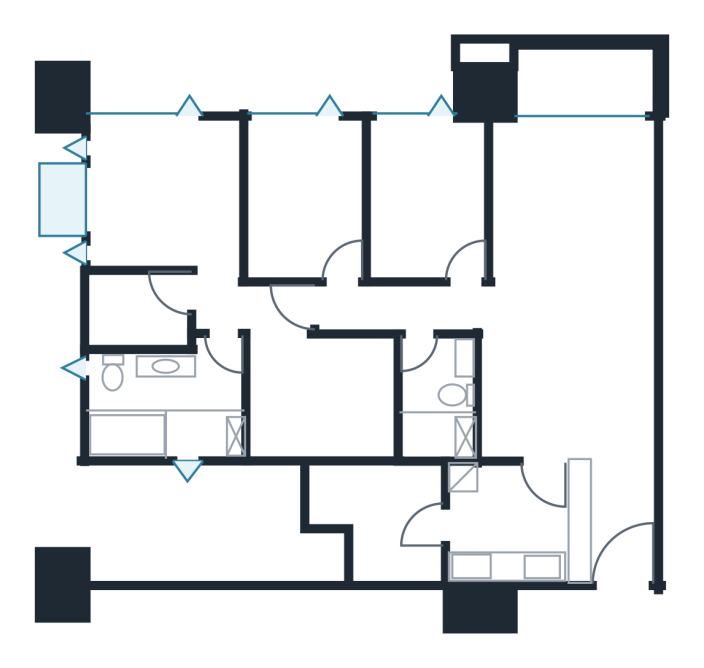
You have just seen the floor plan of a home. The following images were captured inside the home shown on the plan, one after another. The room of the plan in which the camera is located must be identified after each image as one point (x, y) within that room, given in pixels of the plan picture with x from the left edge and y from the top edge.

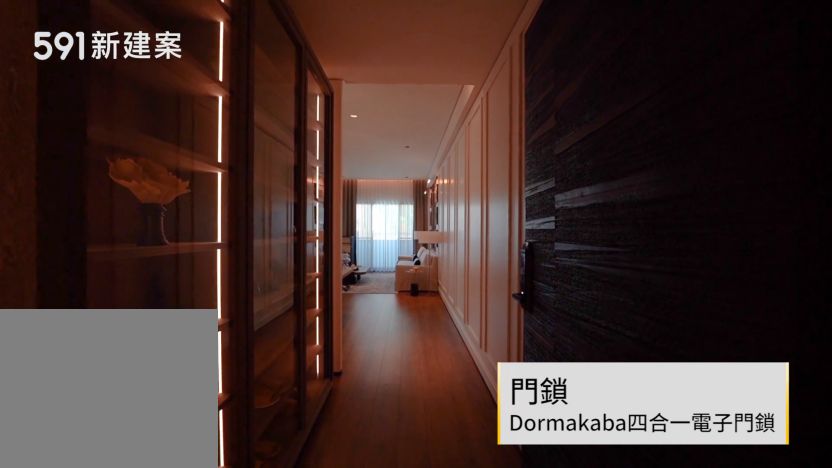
(611, 518)
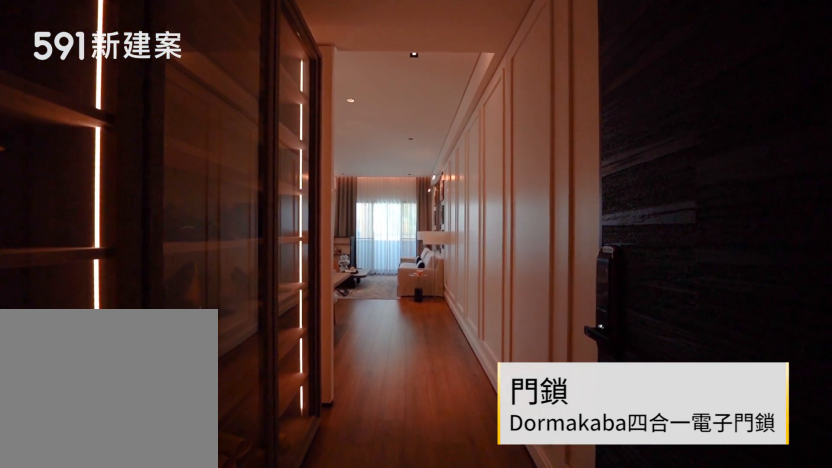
(611, 518)
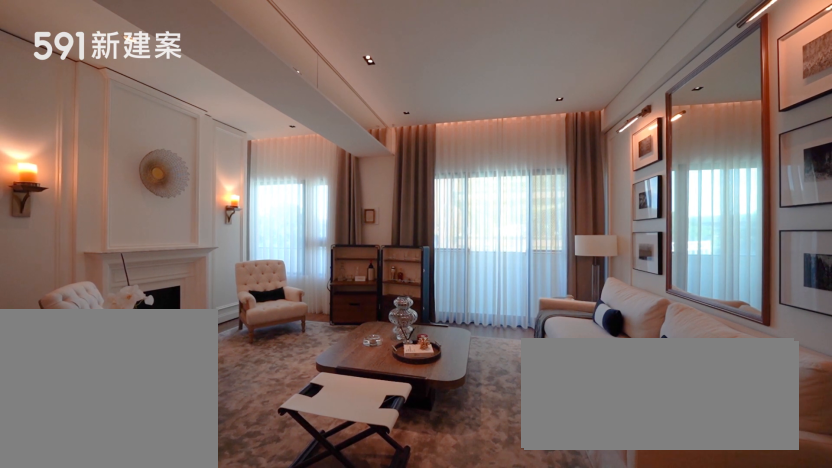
(508, 198)
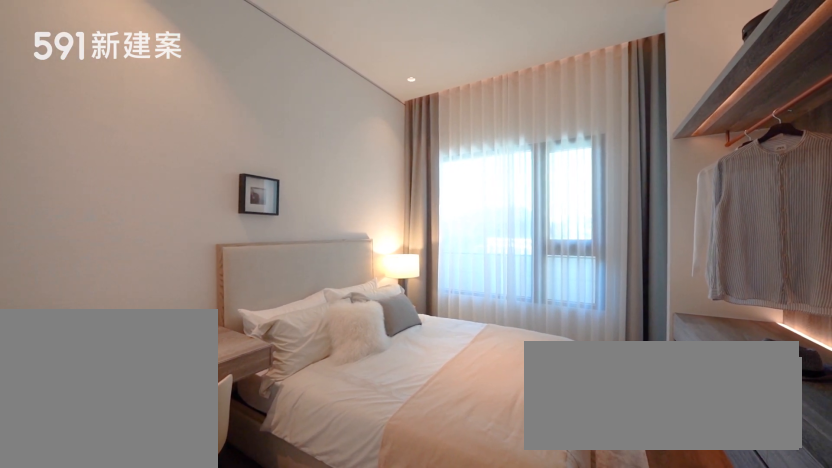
(300, 192)
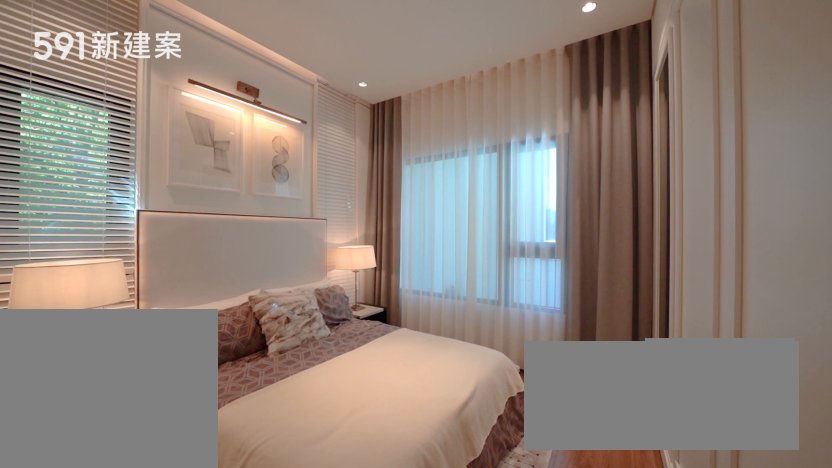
(161, 229)
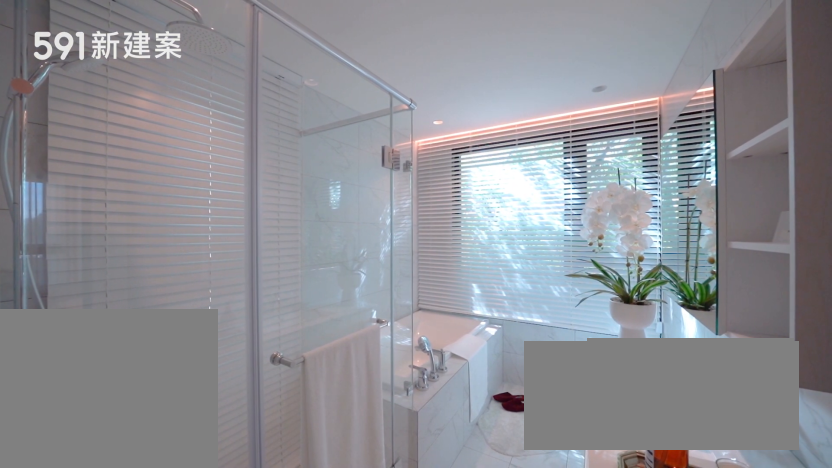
(158, 402)
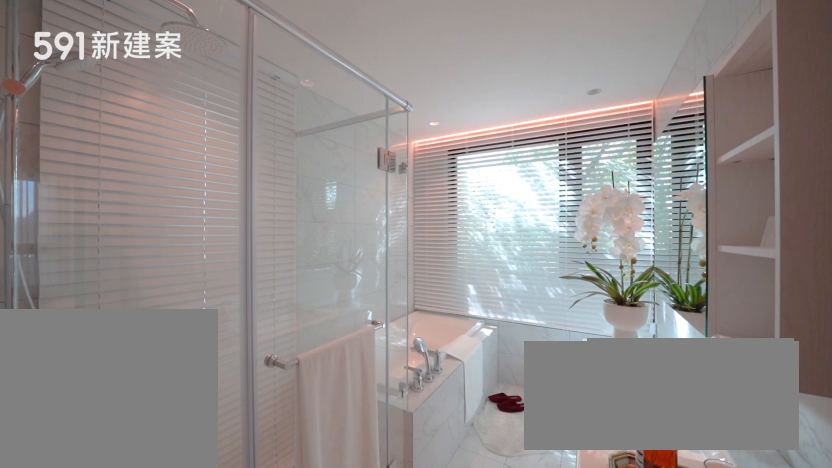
(158, 402)
